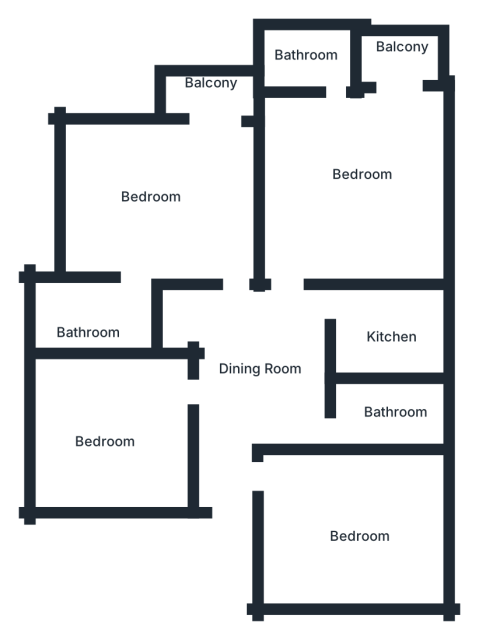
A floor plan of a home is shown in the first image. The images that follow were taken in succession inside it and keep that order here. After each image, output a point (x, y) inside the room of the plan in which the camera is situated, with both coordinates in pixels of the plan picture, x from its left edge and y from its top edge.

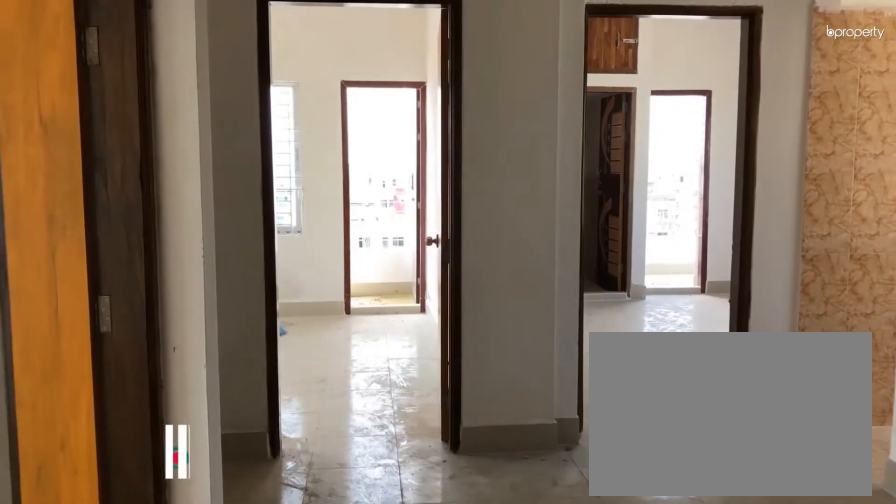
(256, 375)
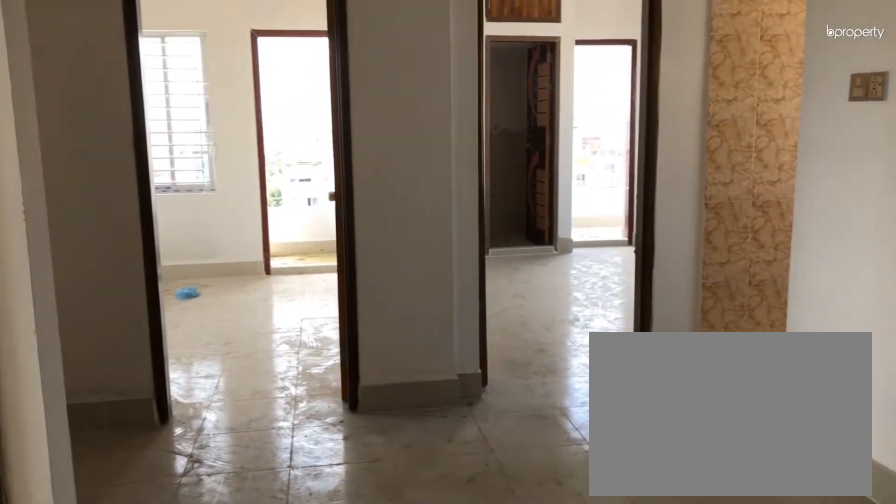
(258, 365)
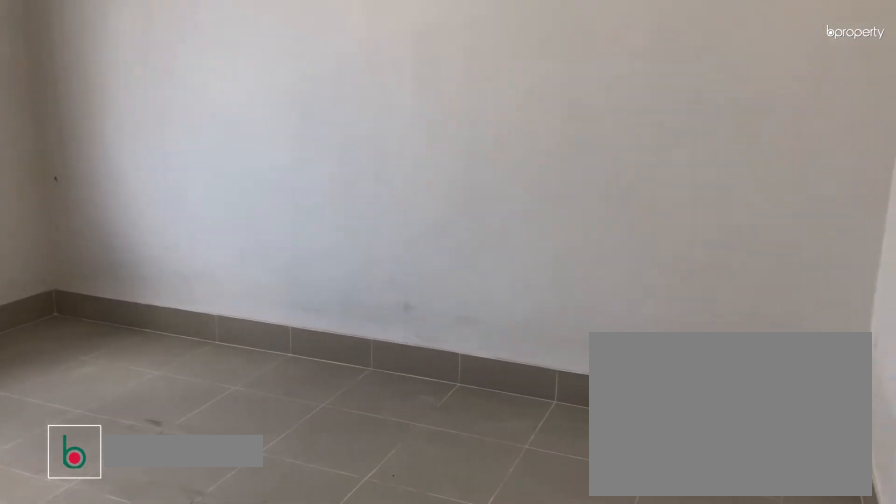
(346, 535)
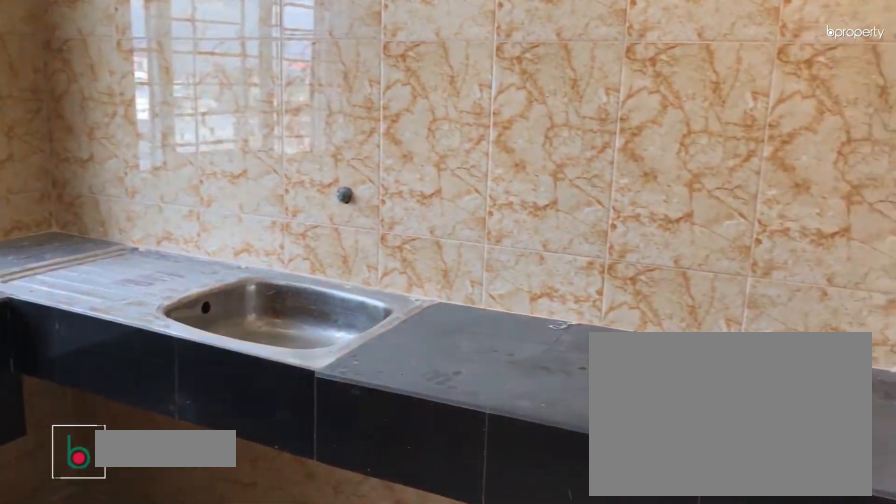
(383, 335)
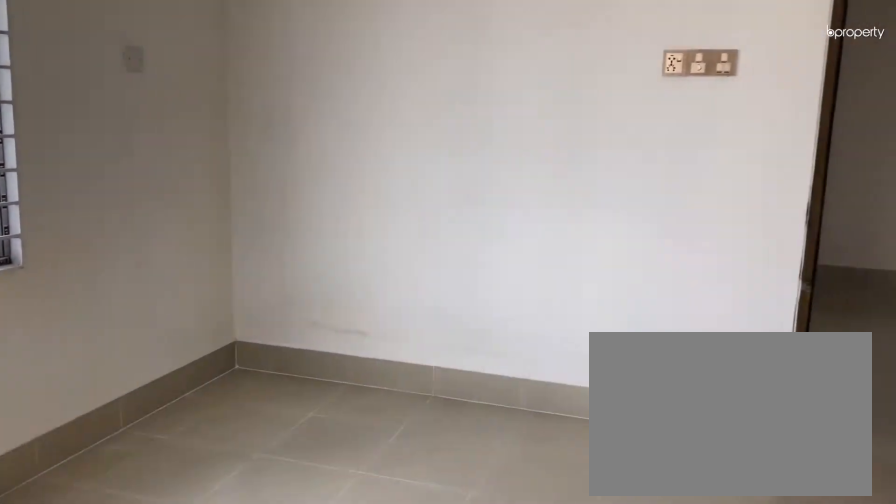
(352, 164)
